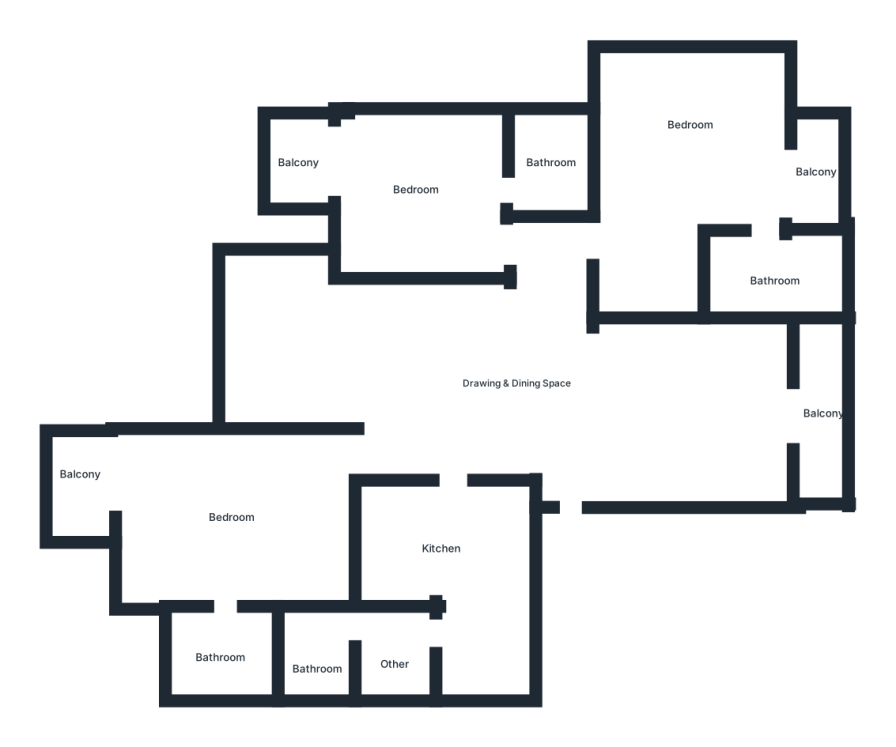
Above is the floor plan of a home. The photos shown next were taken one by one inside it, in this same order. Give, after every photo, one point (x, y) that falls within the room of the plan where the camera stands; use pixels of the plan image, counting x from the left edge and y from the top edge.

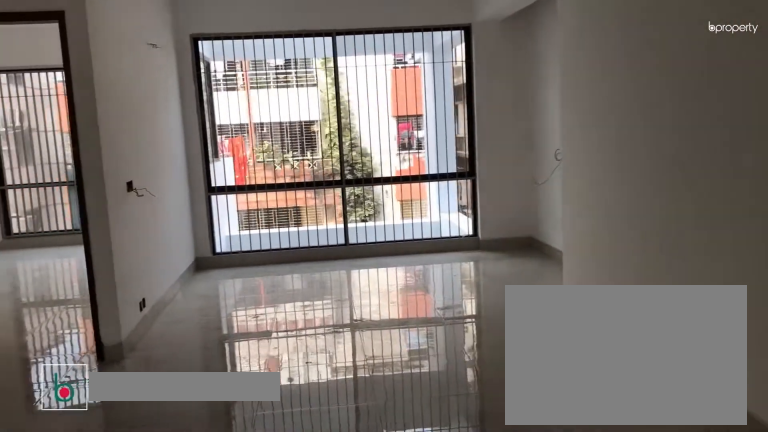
(478, 388)
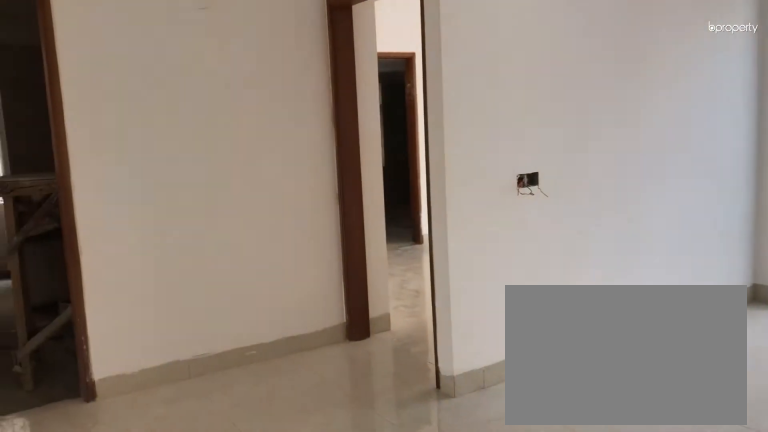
(478, 388)
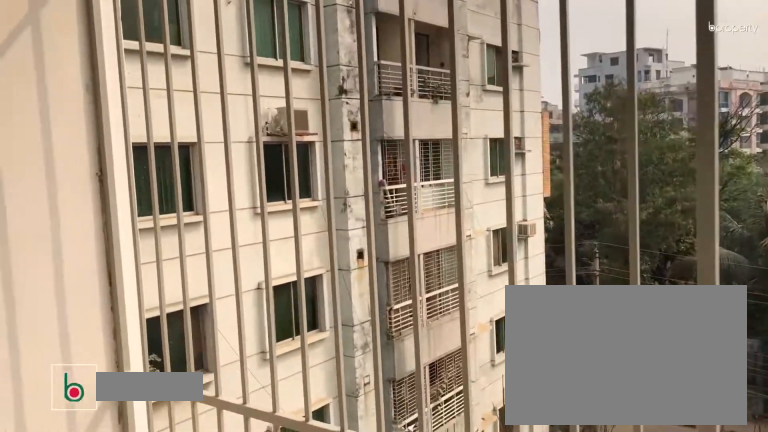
(818, 418)
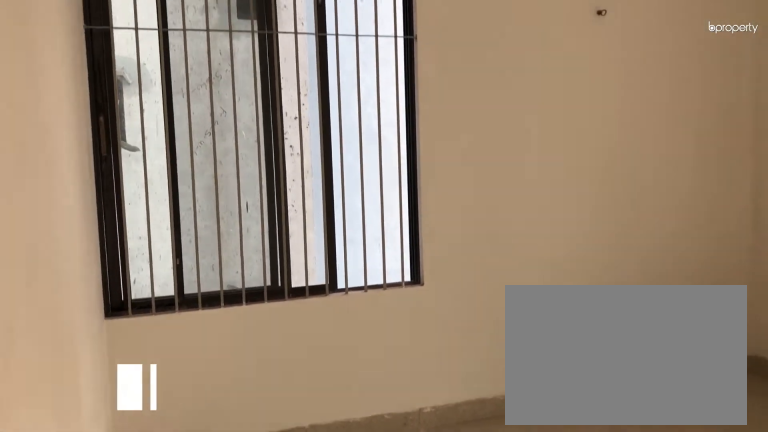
(677, 125)
